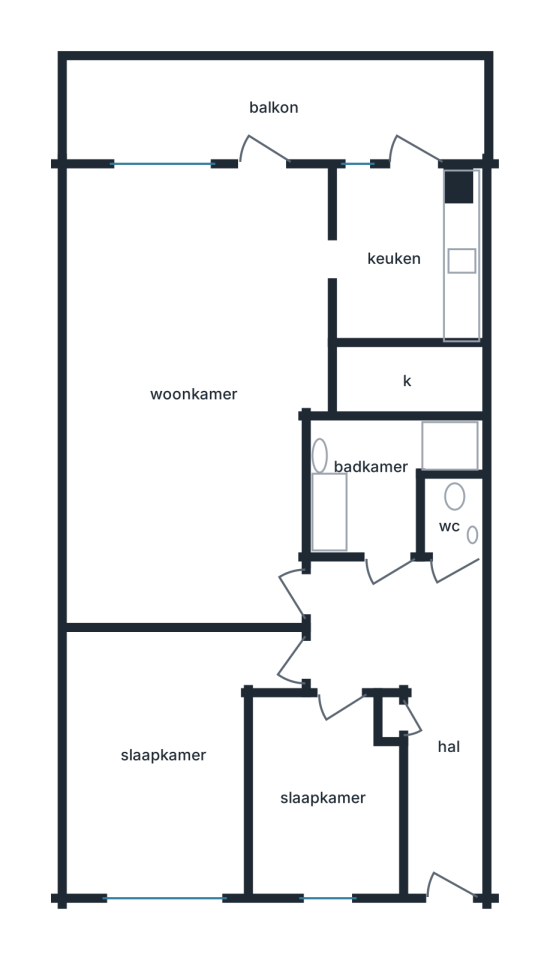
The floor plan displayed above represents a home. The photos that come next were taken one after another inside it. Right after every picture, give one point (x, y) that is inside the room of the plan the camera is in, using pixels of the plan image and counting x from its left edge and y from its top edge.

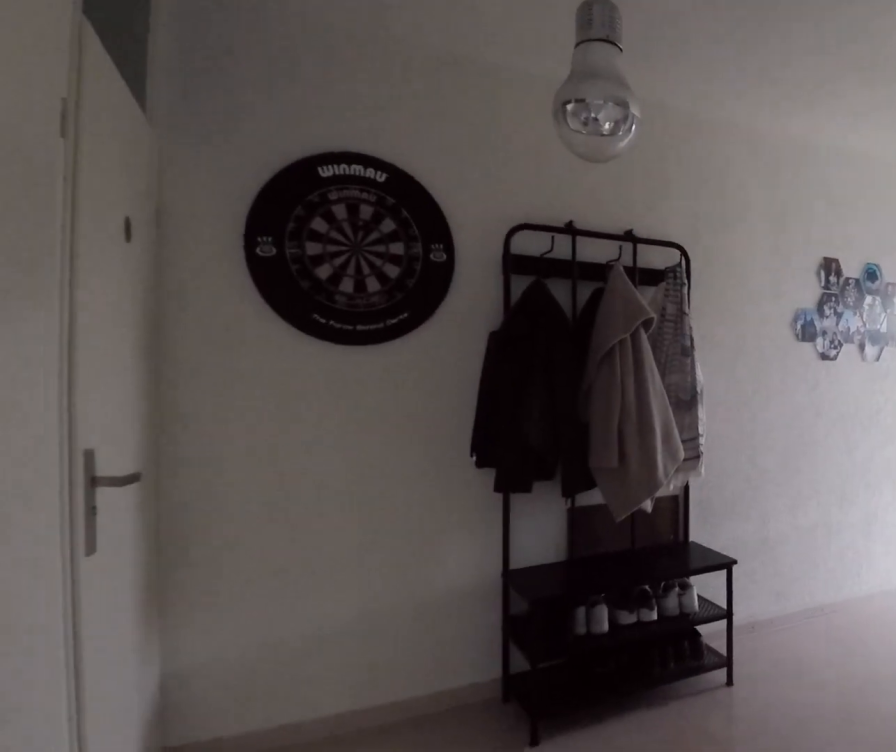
(413, 690)
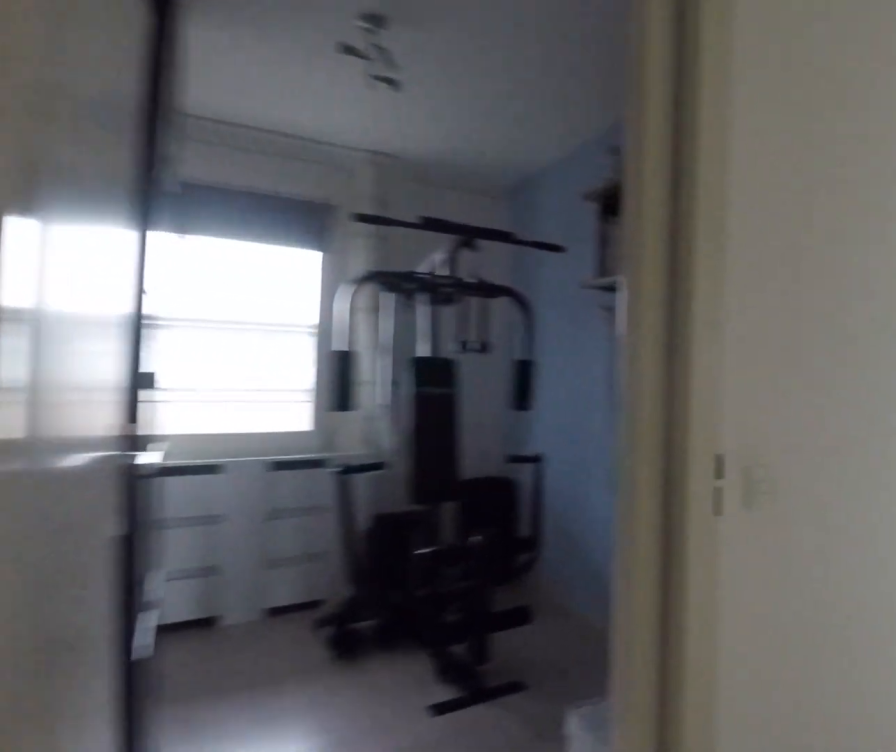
(413, 690)
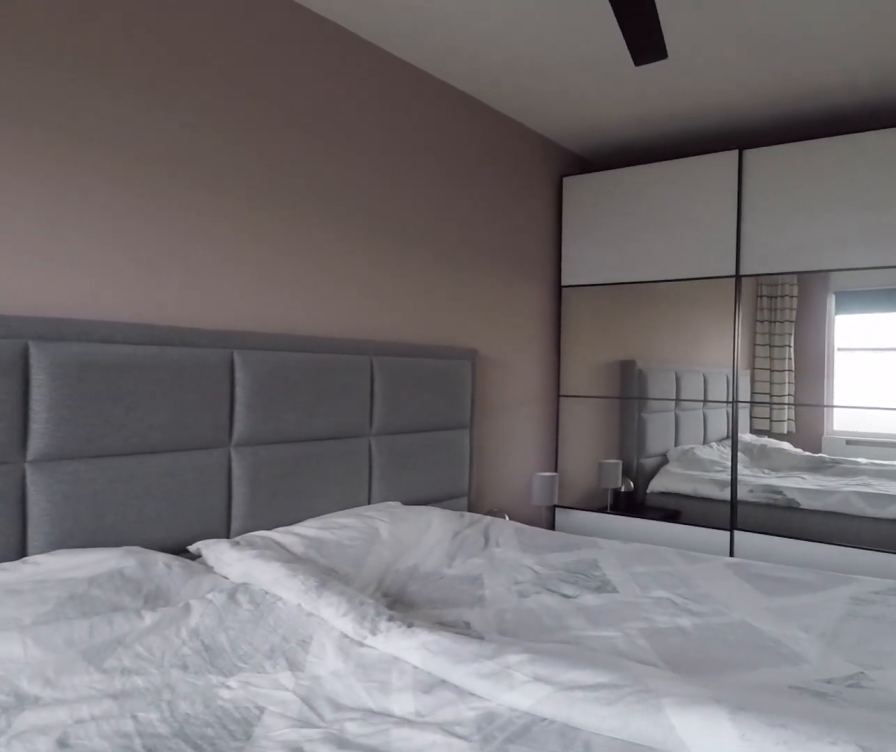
(166, 757)
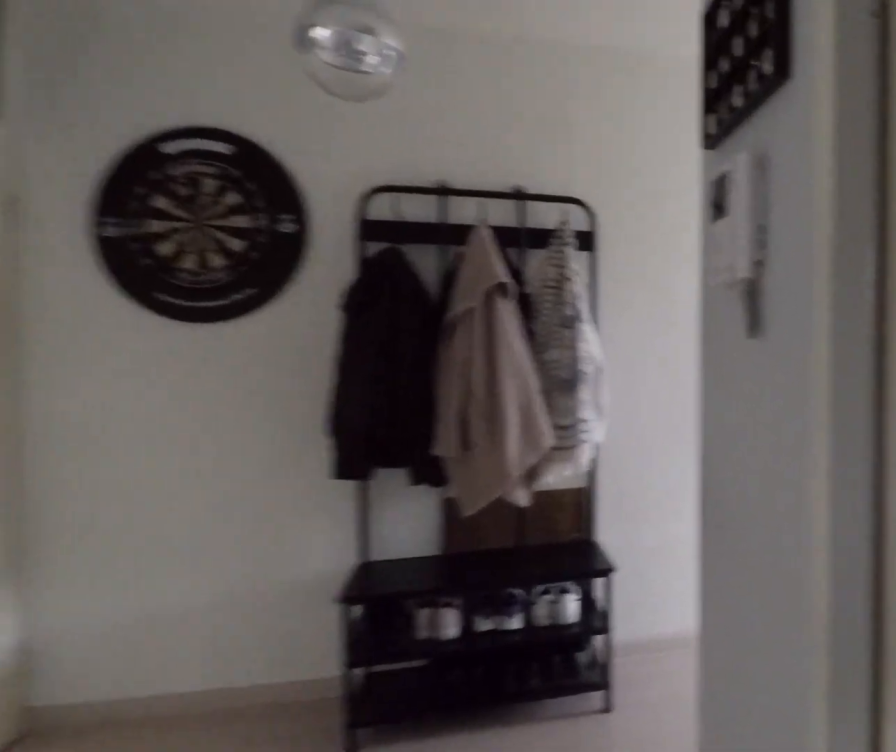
(412, 689)
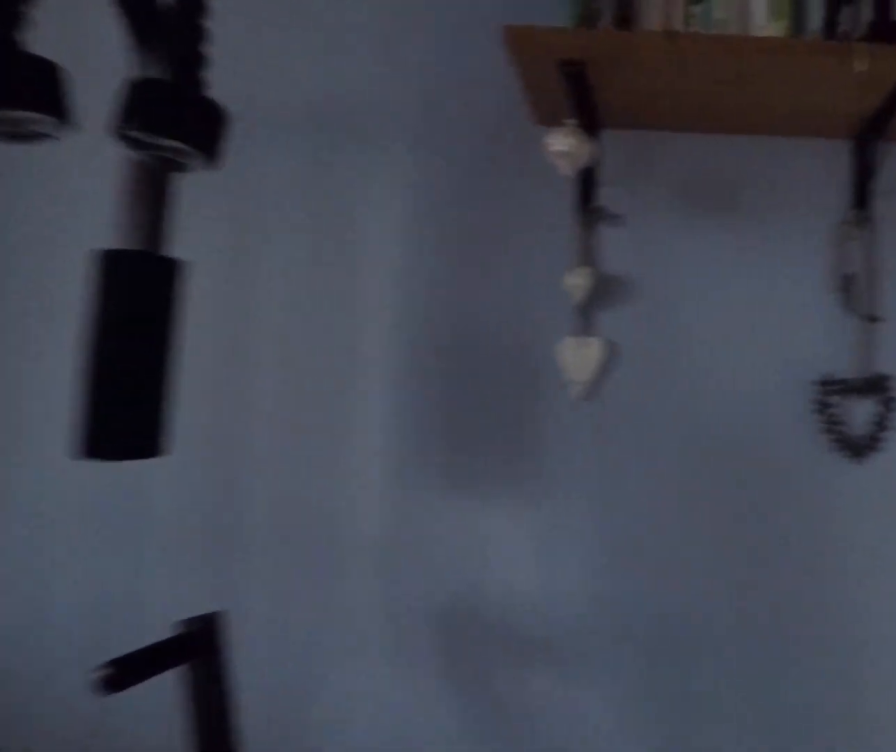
(323, 796)
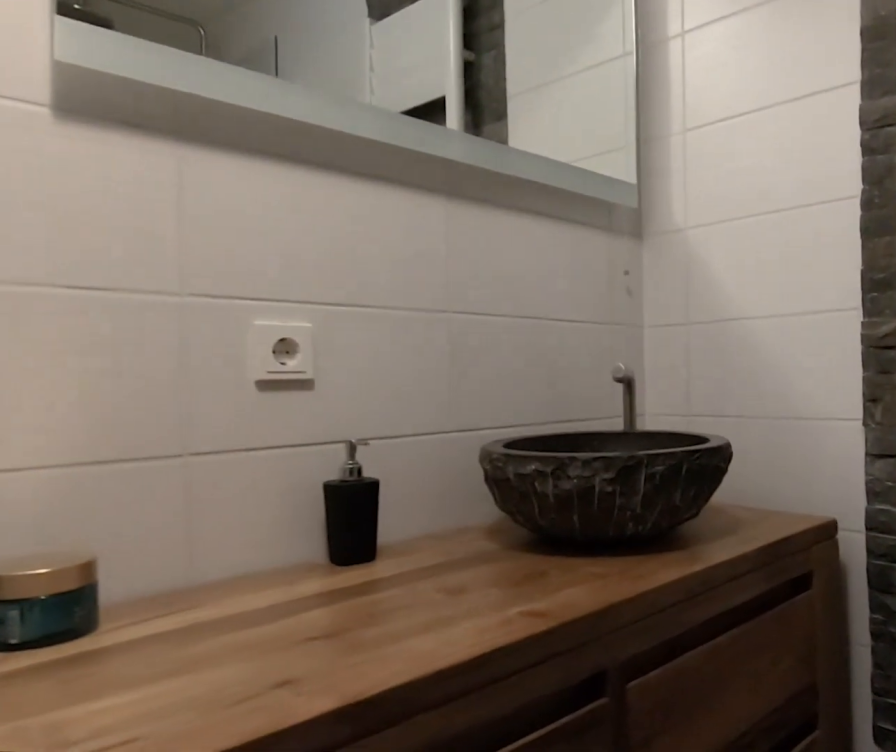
(376, 478)
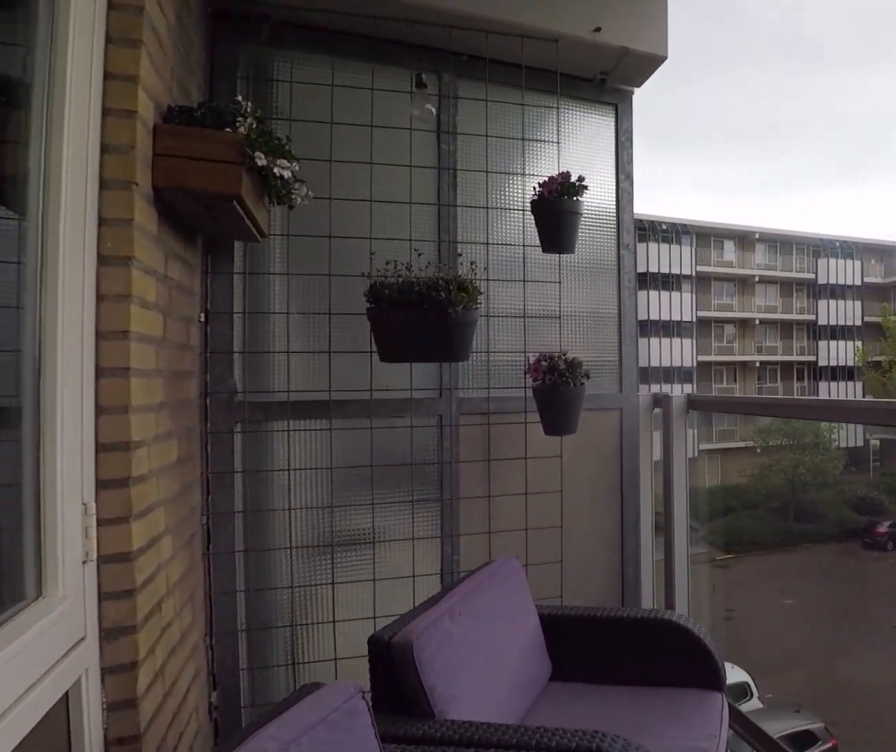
(275, 107)
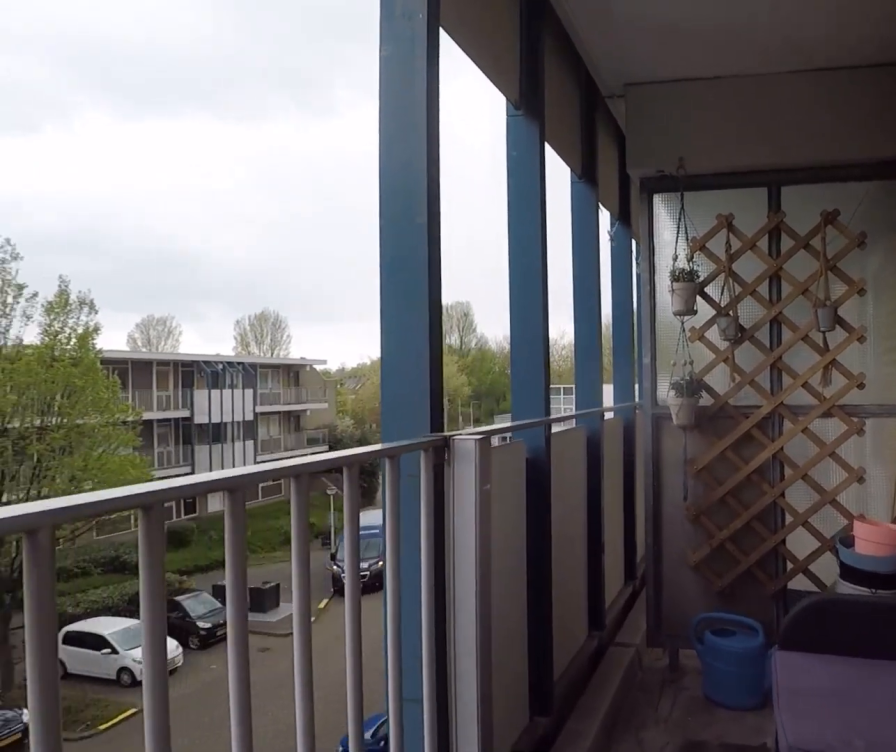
(275, 107)
